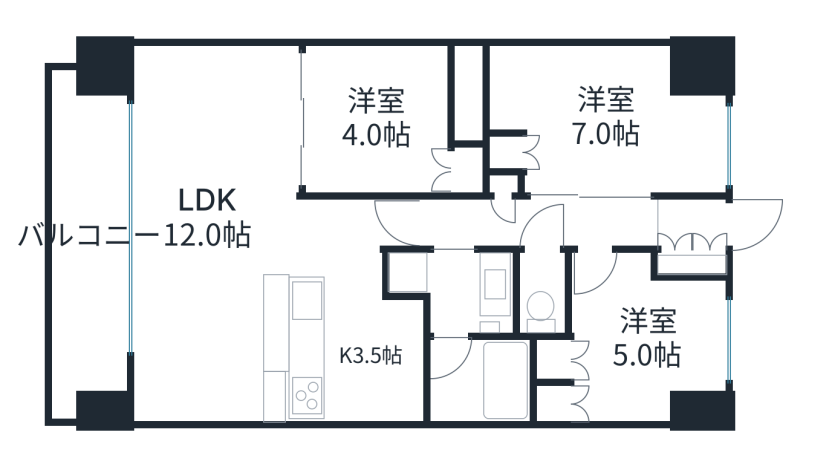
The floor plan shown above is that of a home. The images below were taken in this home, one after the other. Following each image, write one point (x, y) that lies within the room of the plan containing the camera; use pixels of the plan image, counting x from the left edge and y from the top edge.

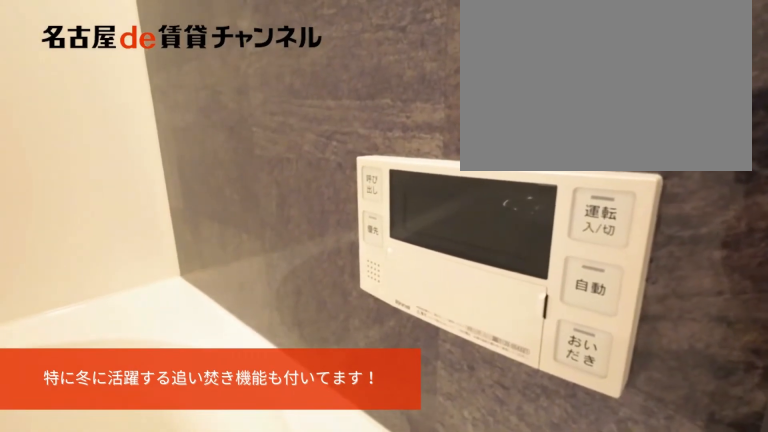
(475, 380)
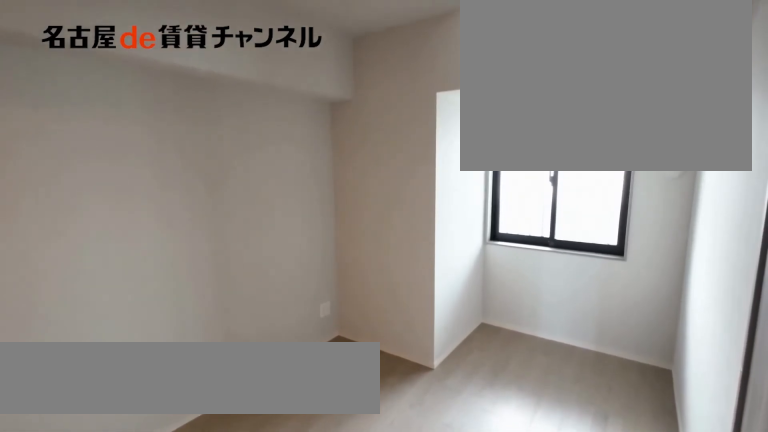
(605, 117)
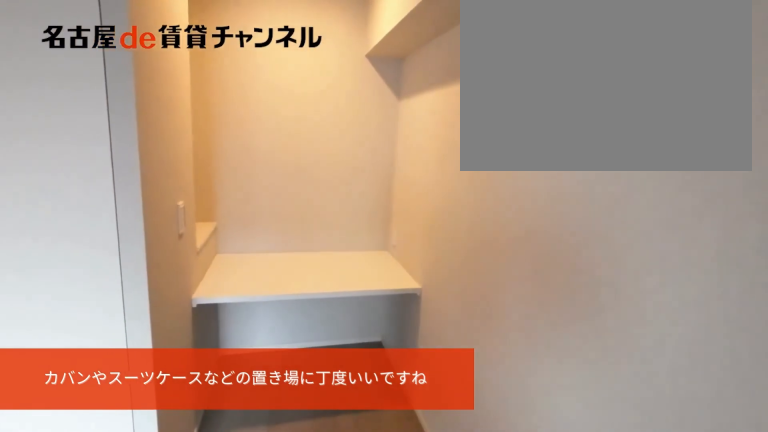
(605, 117)
